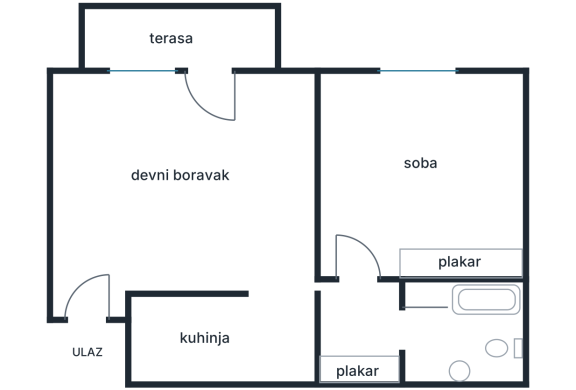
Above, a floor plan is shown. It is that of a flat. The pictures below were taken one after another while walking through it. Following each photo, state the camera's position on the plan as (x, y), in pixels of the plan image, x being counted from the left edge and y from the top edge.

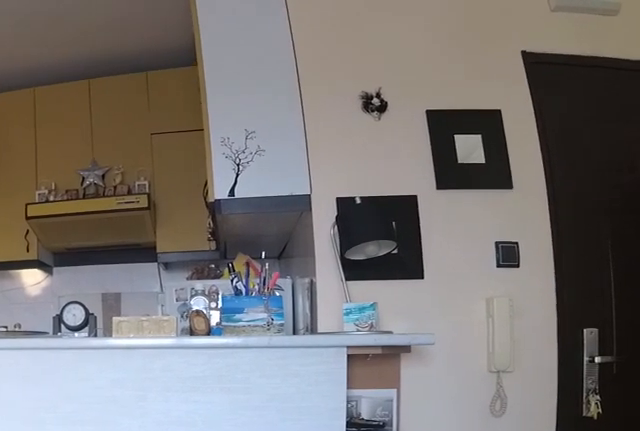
(165, 149)
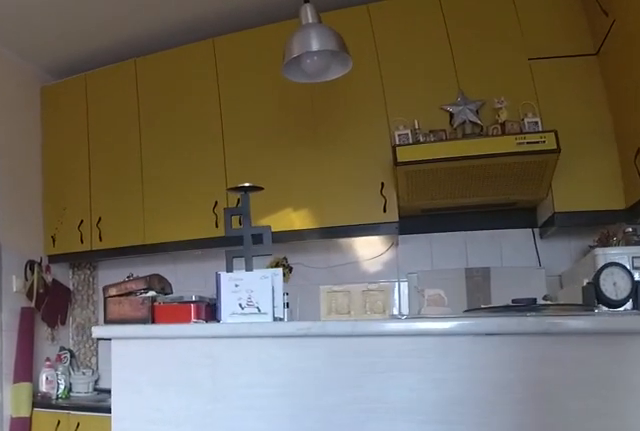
(197, 196)
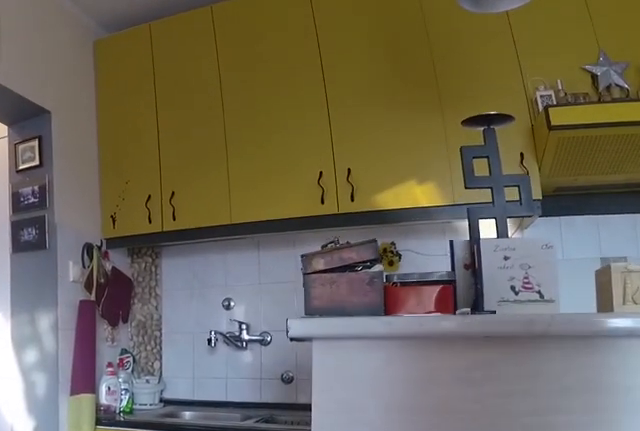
(220, 225)
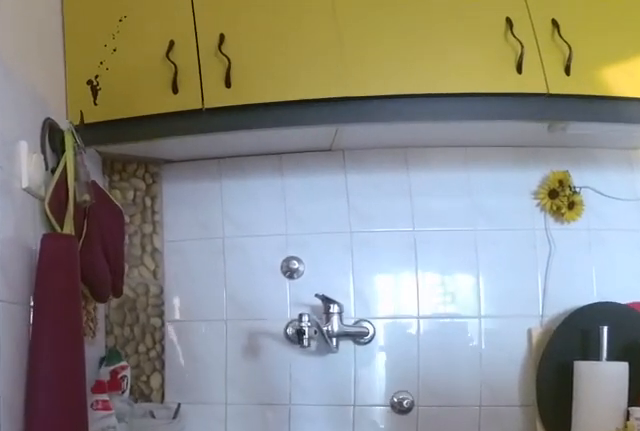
(273, 288)
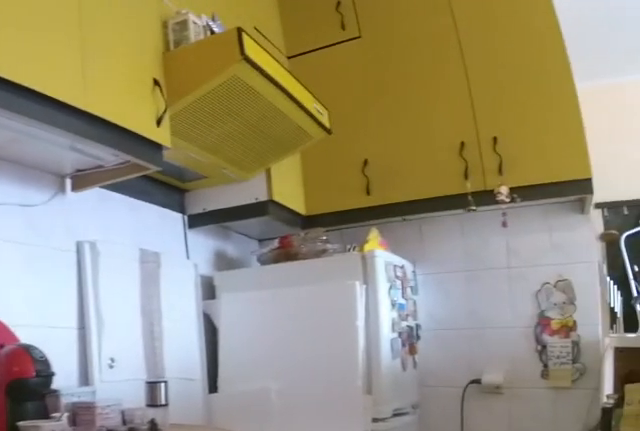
(286, 314)
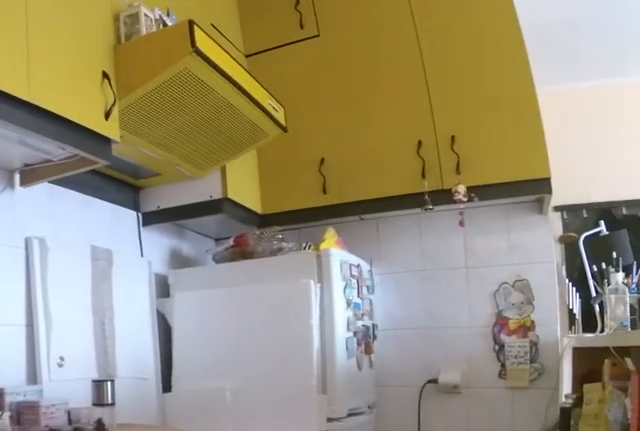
(286, 317)
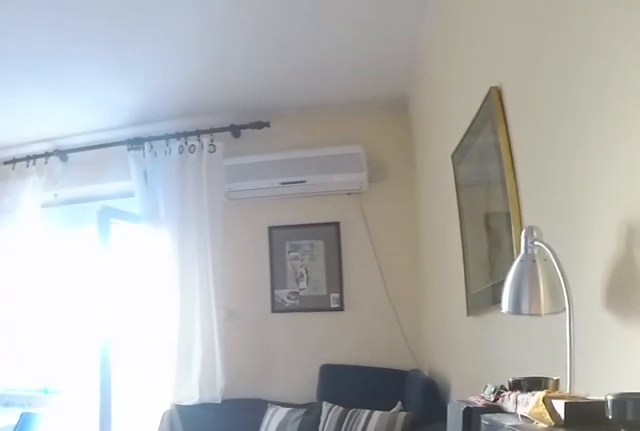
(284, 317)
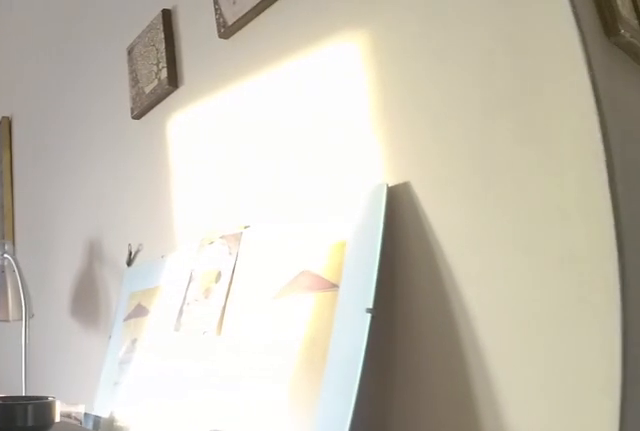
(283, 313)
